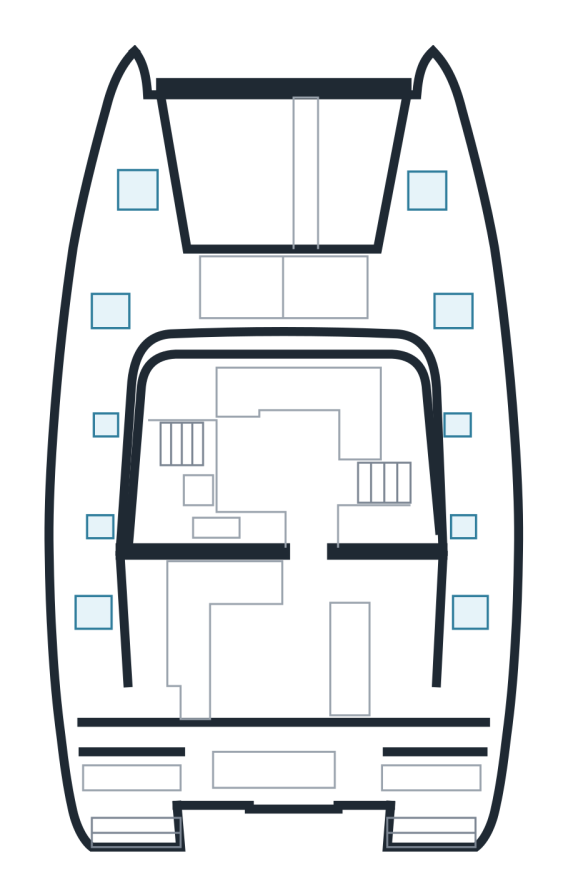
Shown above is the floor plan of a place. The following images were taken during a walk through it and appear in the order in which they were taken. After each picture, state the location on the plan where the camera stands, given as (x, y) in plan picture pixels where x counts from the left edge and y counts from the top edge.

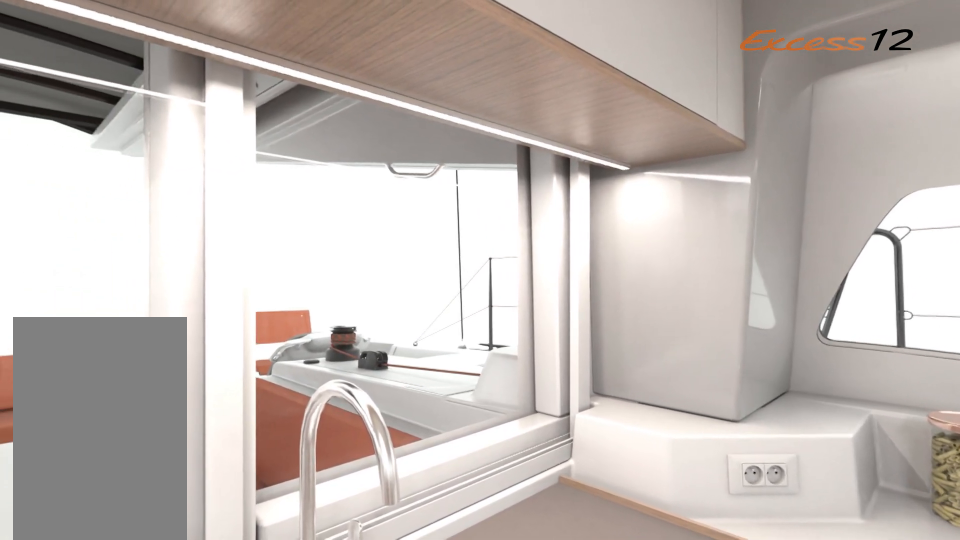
(258, 527)
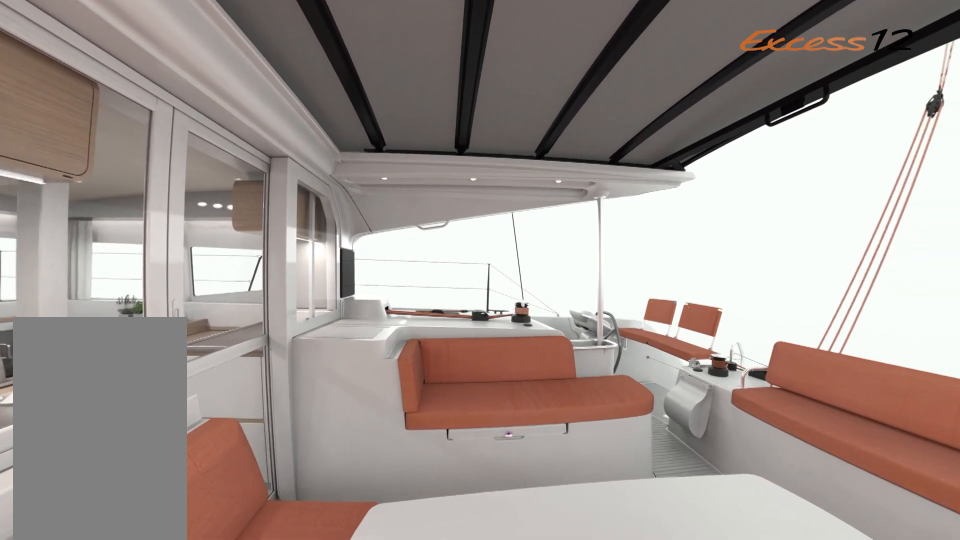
(228, 637)
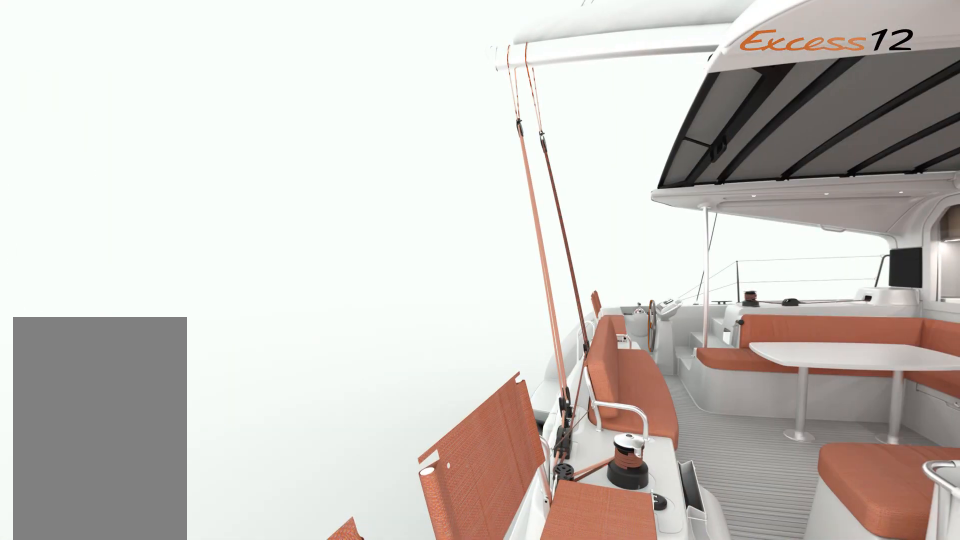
(443, 778)
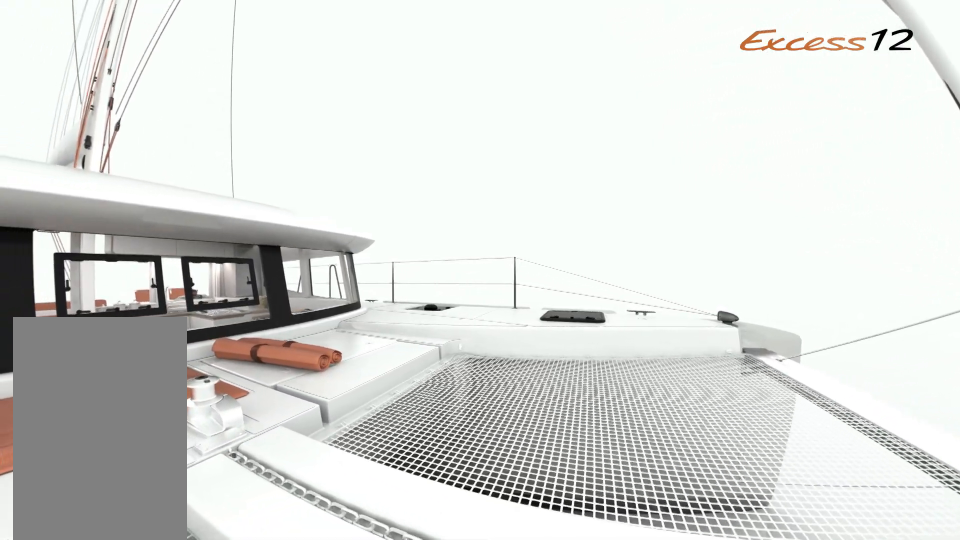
(348, 193)
